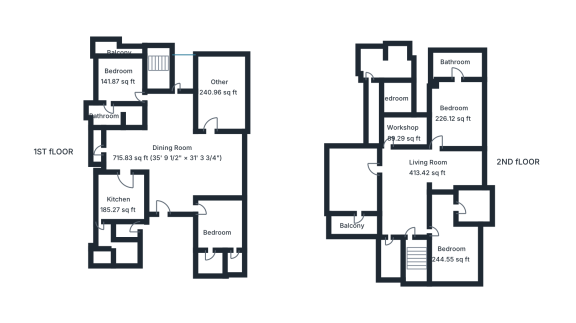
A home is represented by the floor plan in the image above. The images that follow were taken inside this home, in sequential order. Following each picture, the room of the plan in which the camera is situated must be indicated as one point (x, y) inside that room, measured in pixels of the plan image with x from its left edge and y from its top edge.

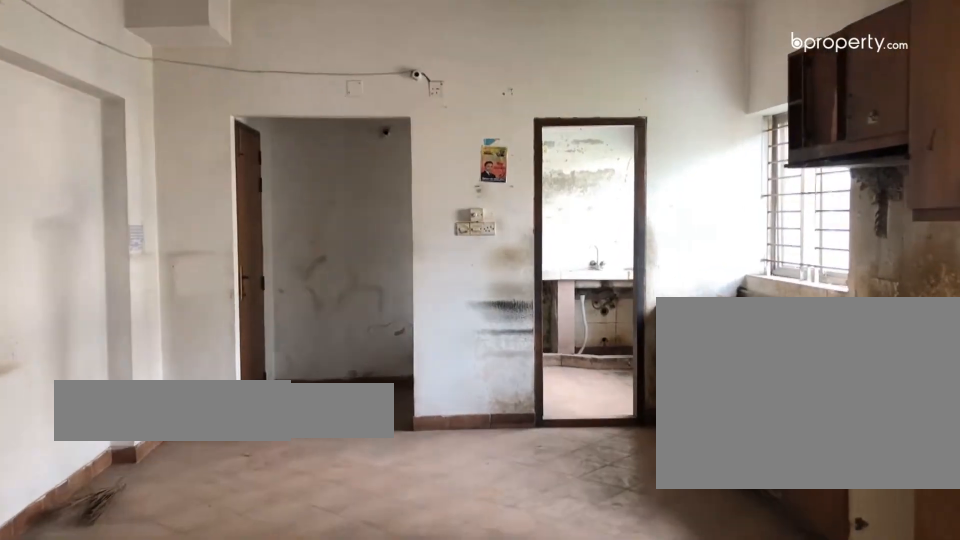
(121, 200)
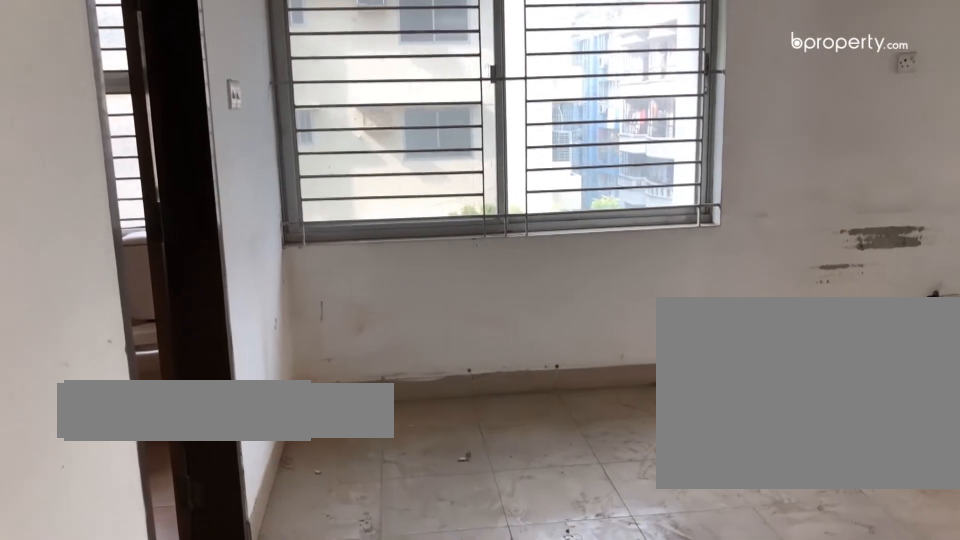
(119, 79)
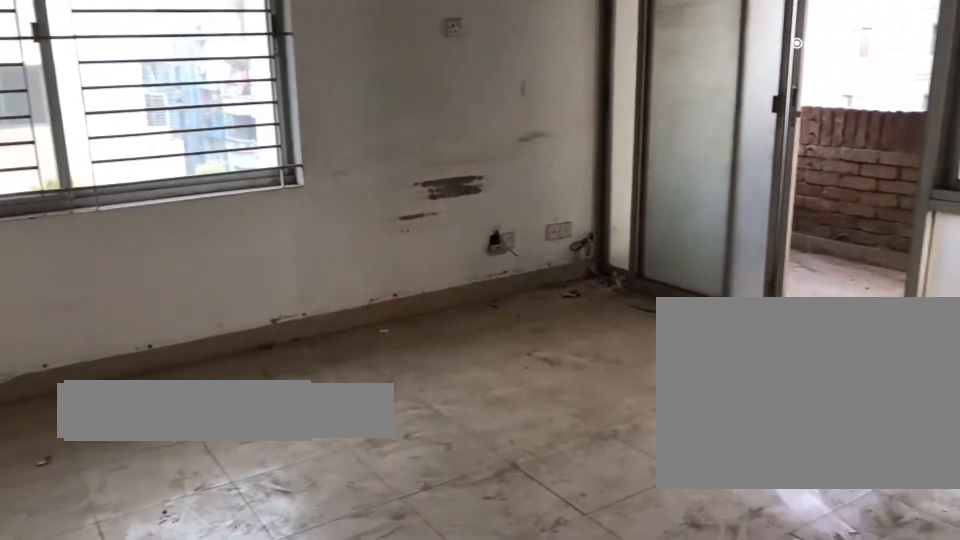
(119, 79)
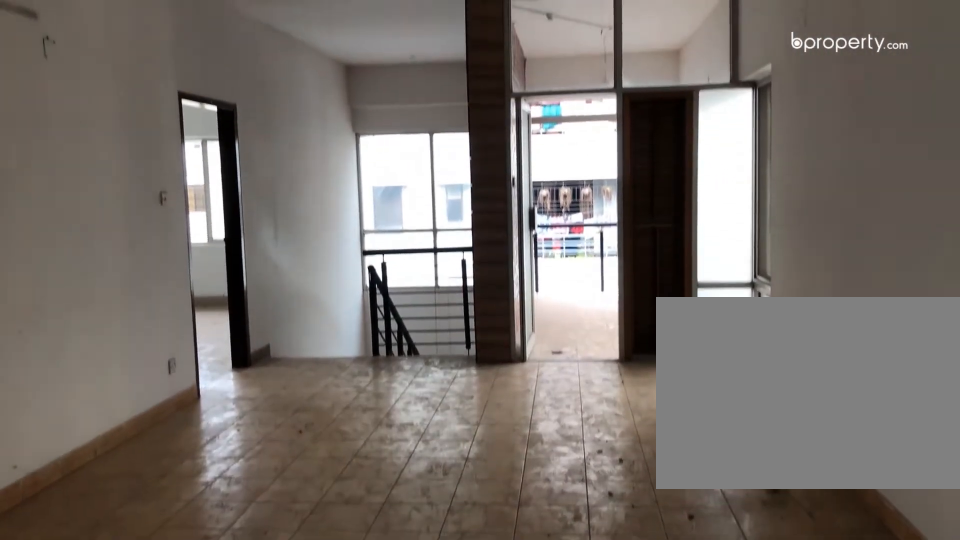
(407, 197)
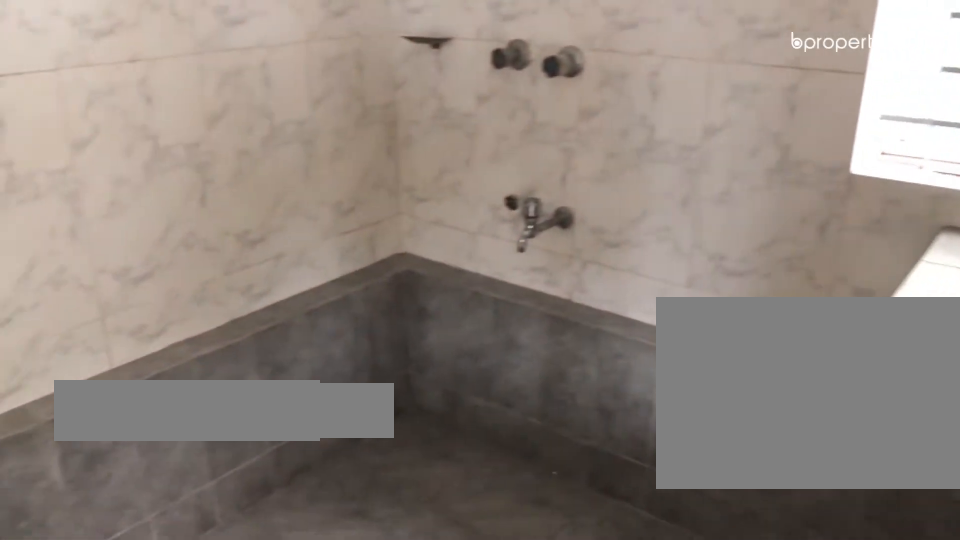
(461, 70)
